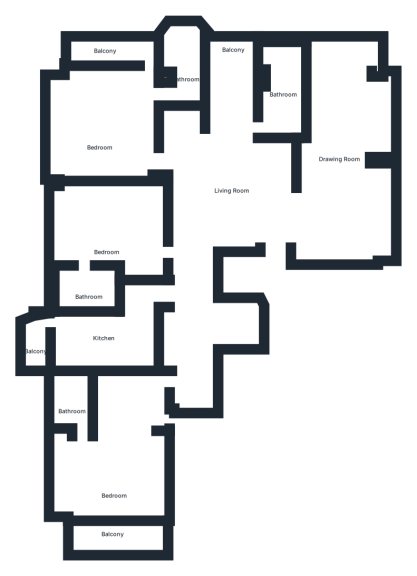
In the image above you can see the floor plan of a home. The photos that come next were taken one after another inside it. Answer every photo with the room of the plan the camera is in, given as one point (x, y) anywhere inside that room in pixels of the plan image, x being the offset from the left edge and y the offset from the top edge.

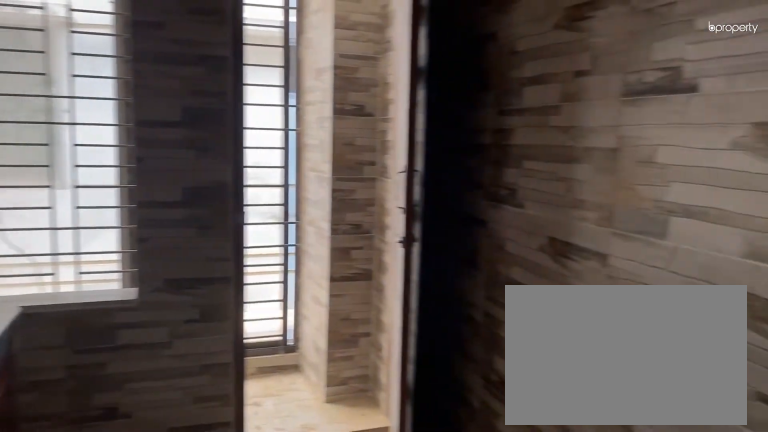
(100, 347)
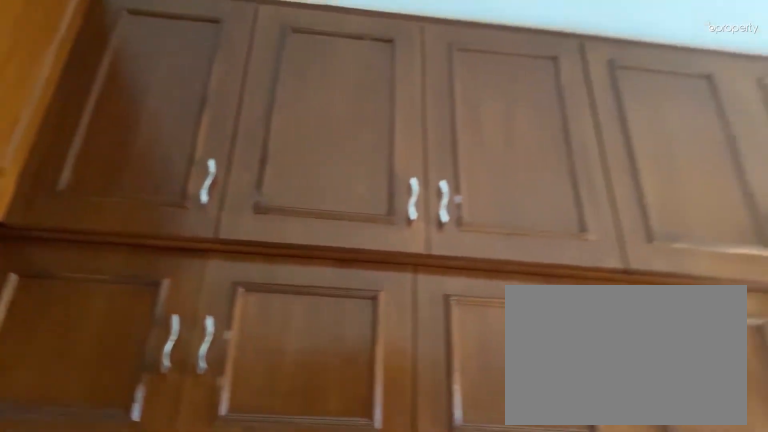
(100, 347)
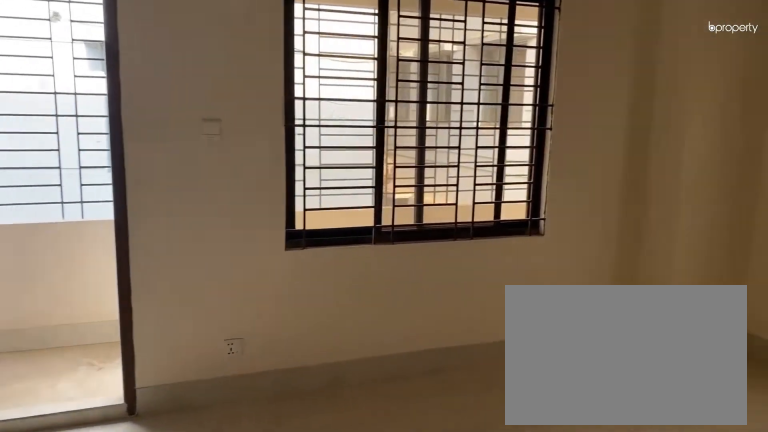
(115, 467)
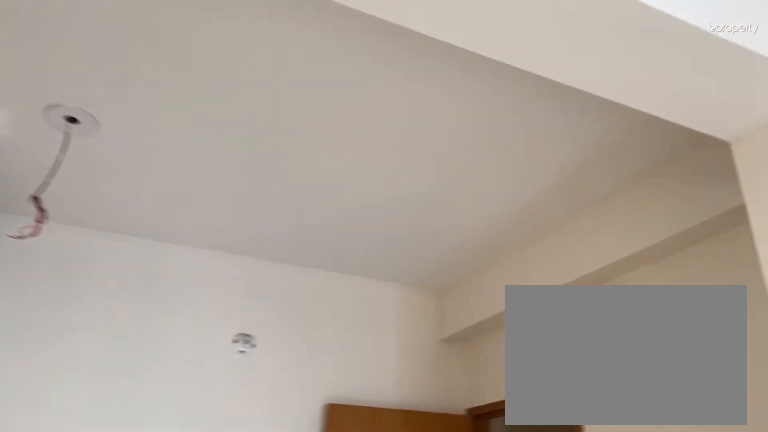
(115, 467)
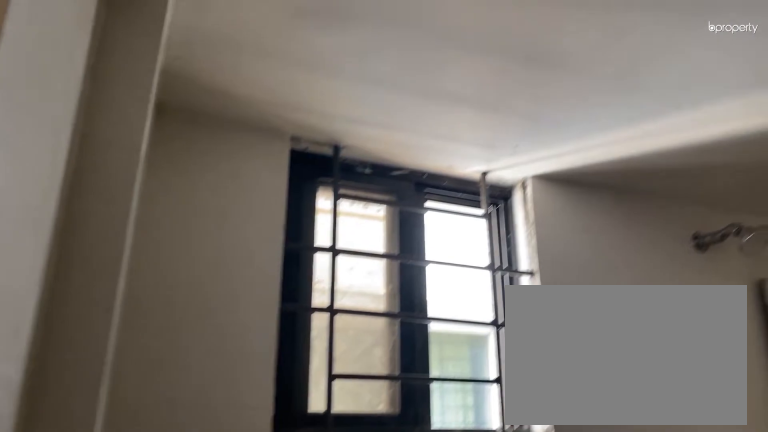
(74, 403)
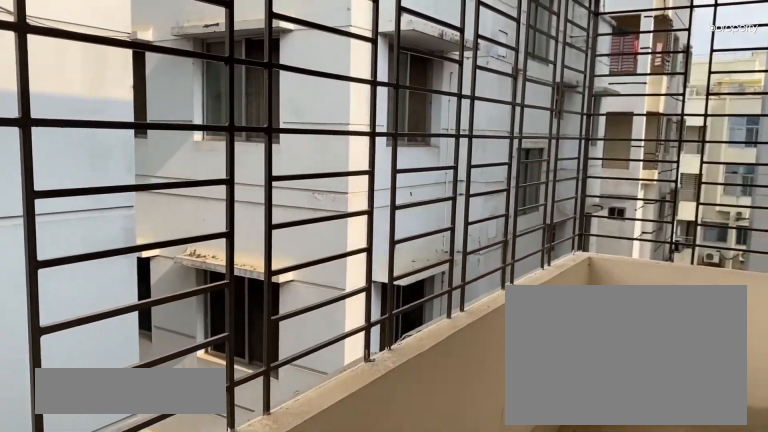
(109, 535)
